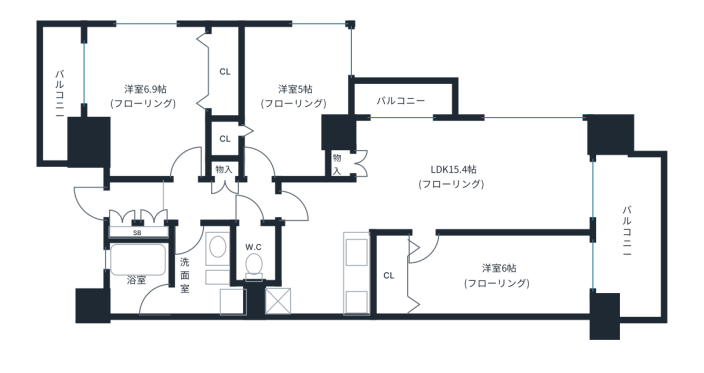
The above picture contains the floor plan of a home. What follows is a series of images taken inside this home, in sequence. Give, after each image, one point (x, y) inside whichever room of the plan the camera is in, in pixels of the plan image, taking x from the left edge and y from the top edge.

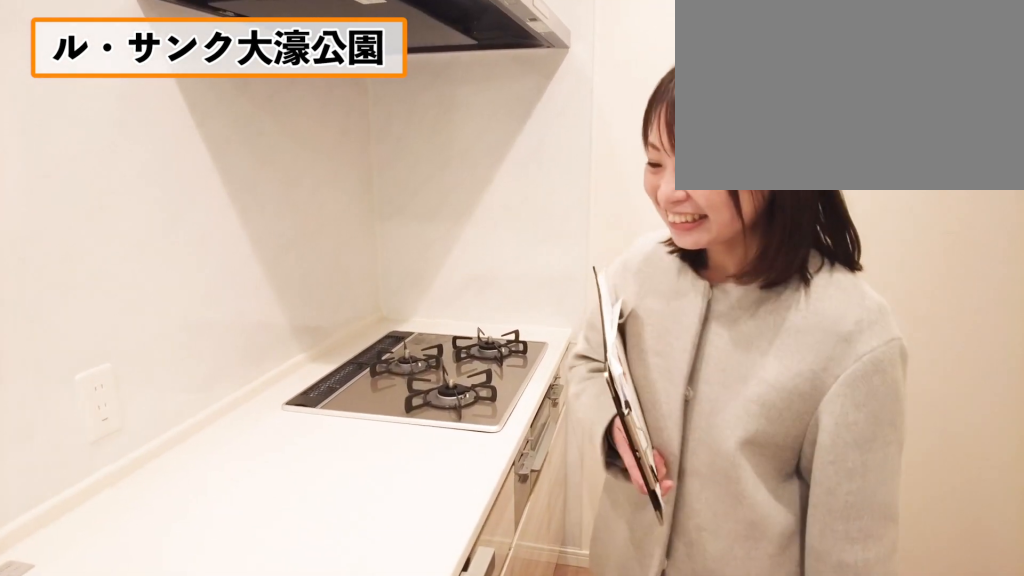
(320, 280)
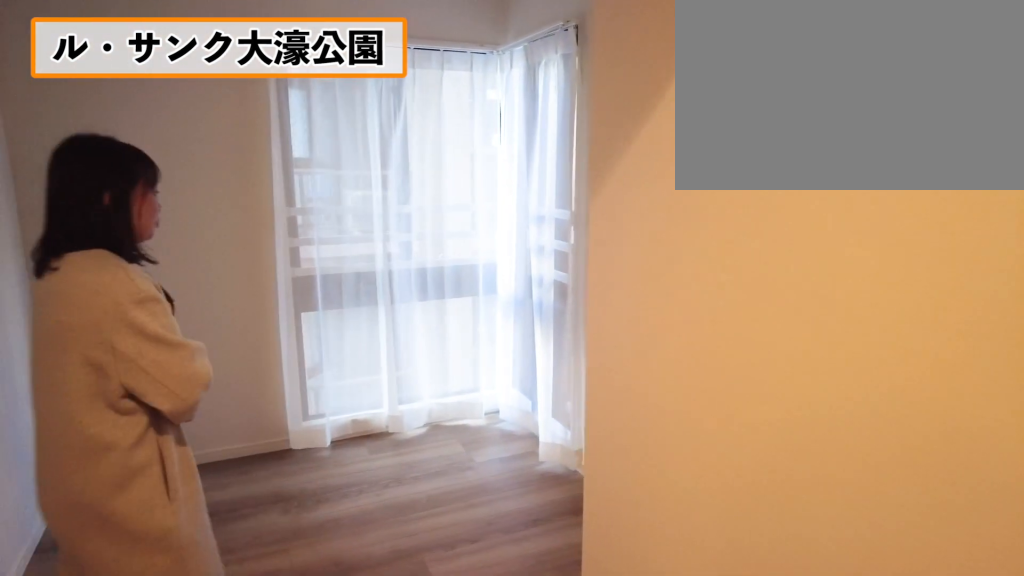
(294, 98)
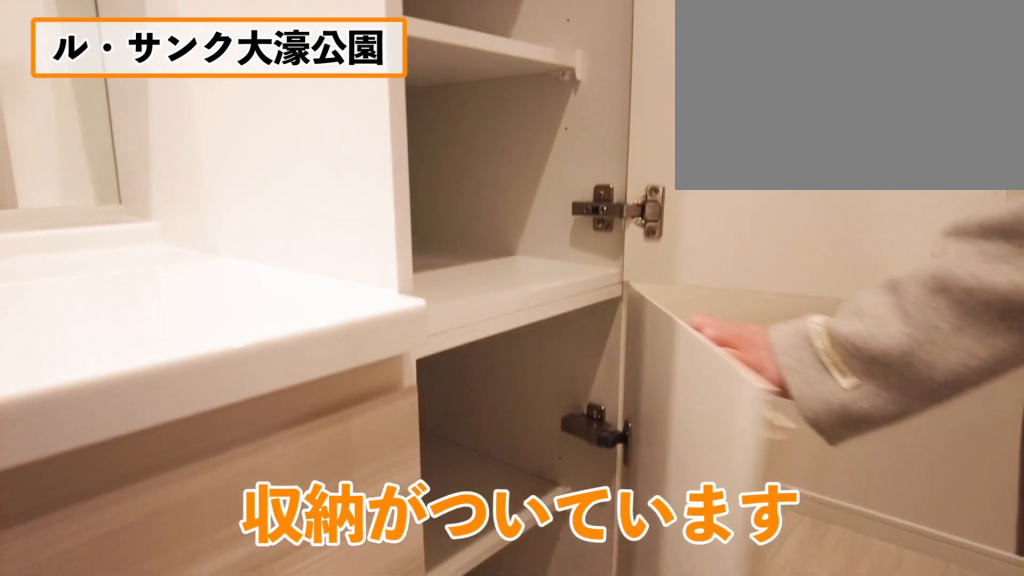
(195, 259)
